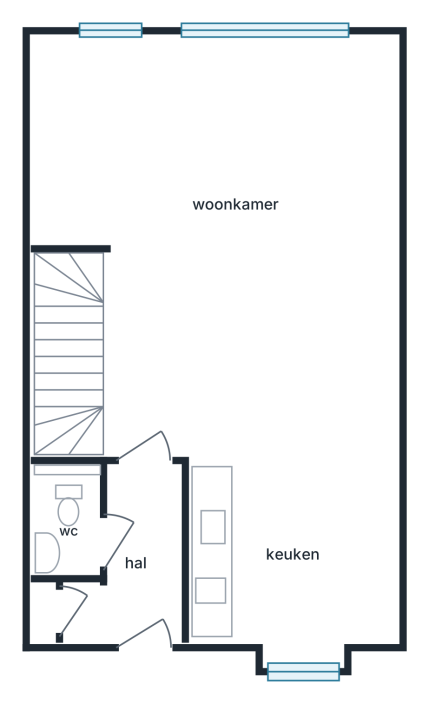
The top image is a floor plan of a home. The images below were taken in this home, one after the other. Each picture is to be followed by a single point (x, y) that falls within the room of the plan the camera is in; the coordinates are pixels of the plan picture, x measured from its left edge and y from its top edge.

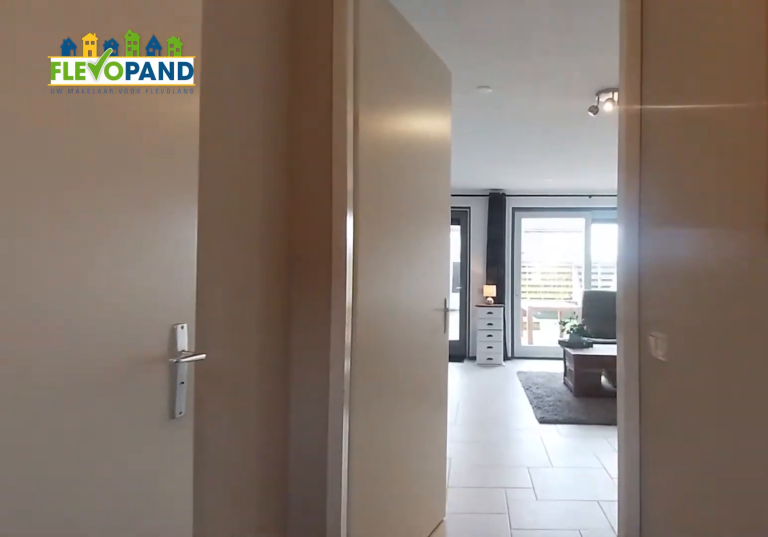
(135, 562)
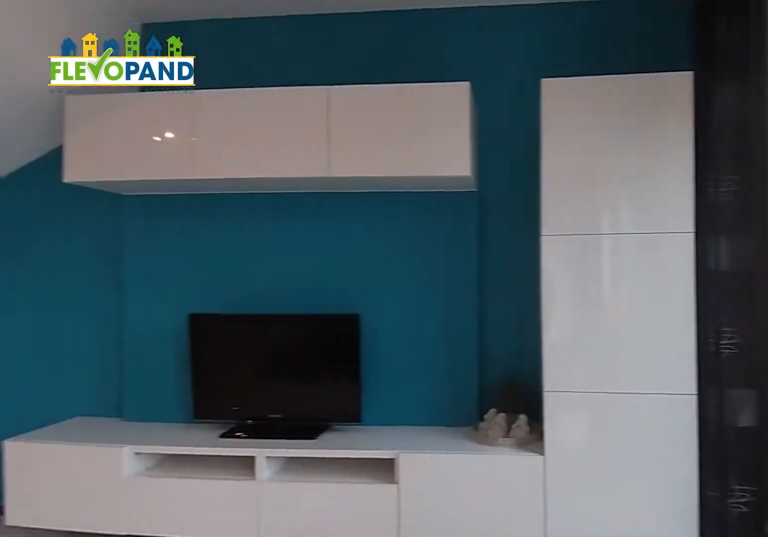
(227, 198)
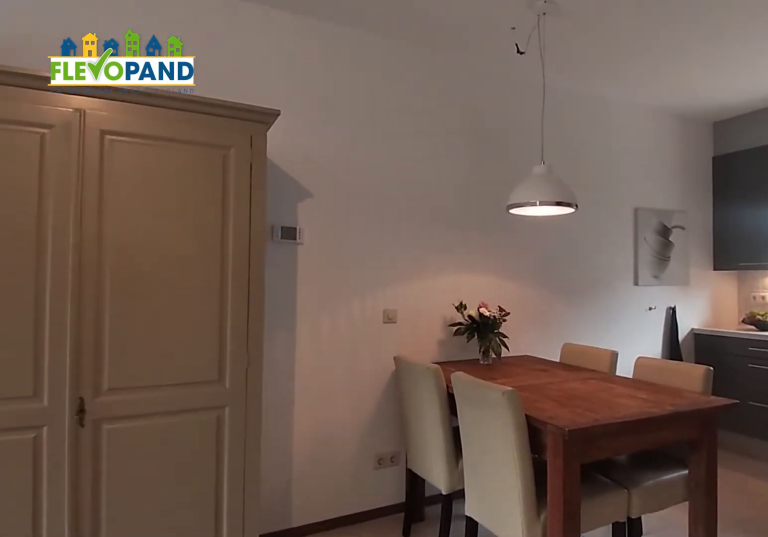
(227, 198)
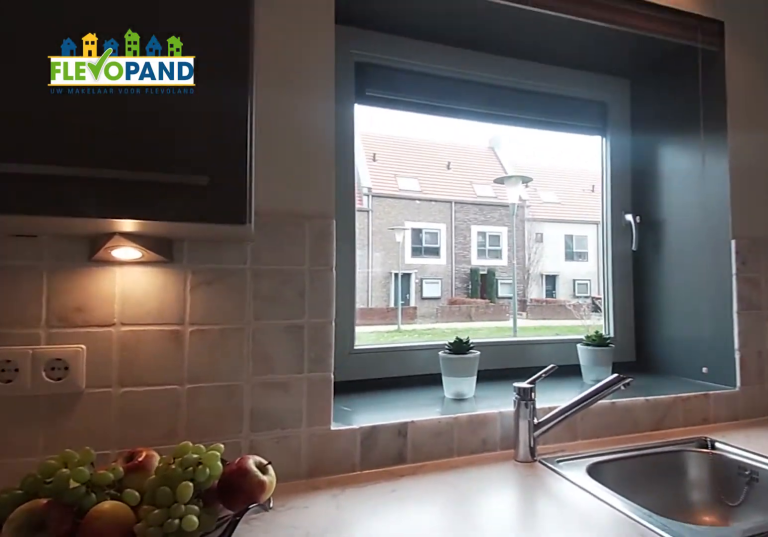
(293, 552)
